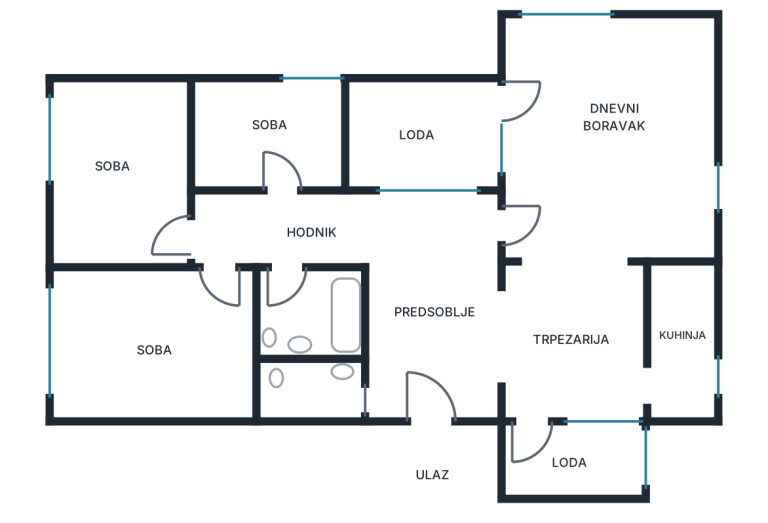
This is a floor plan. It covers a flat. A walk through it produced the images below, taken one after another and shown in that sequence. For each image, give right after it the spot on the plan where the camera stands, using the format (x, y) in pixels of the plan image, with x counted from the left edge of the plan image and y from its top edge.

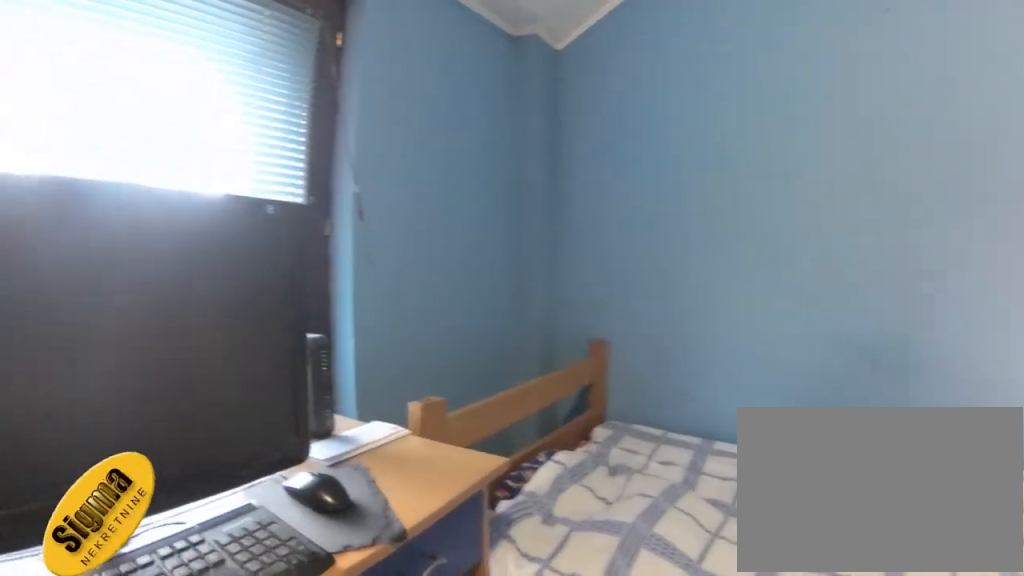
(117, 171)
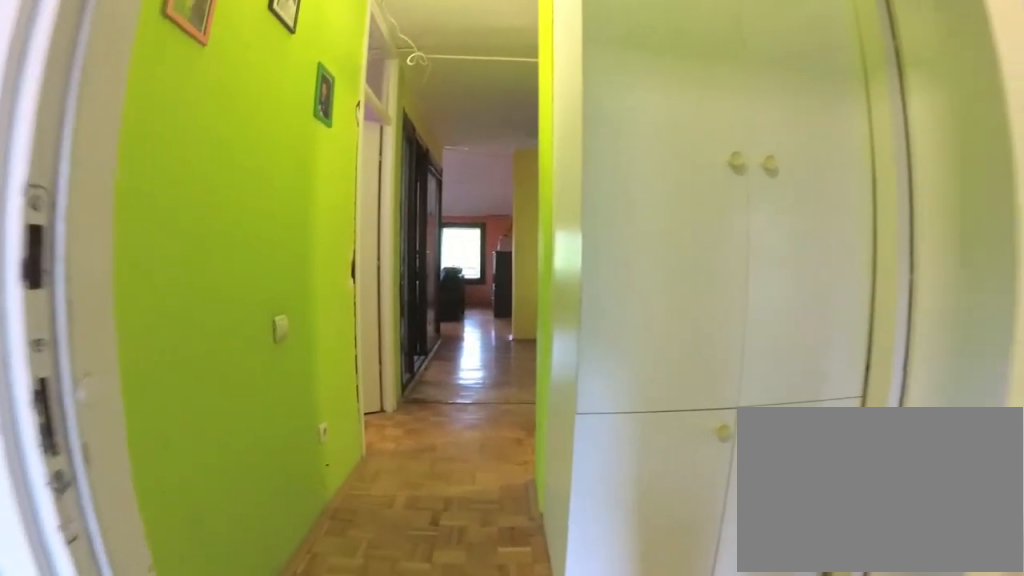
(151, 227)
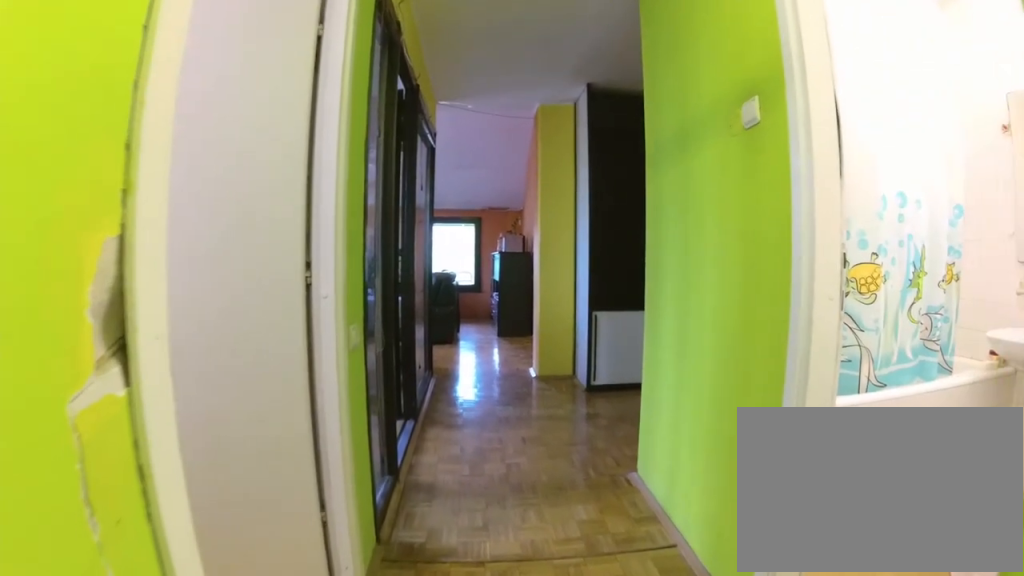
(243, 226)
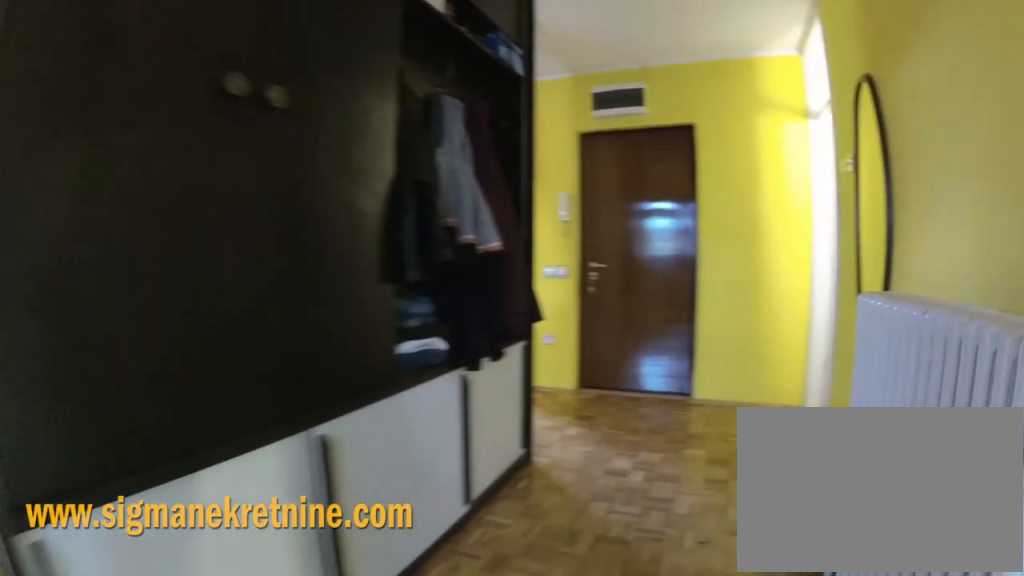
(419, 228)
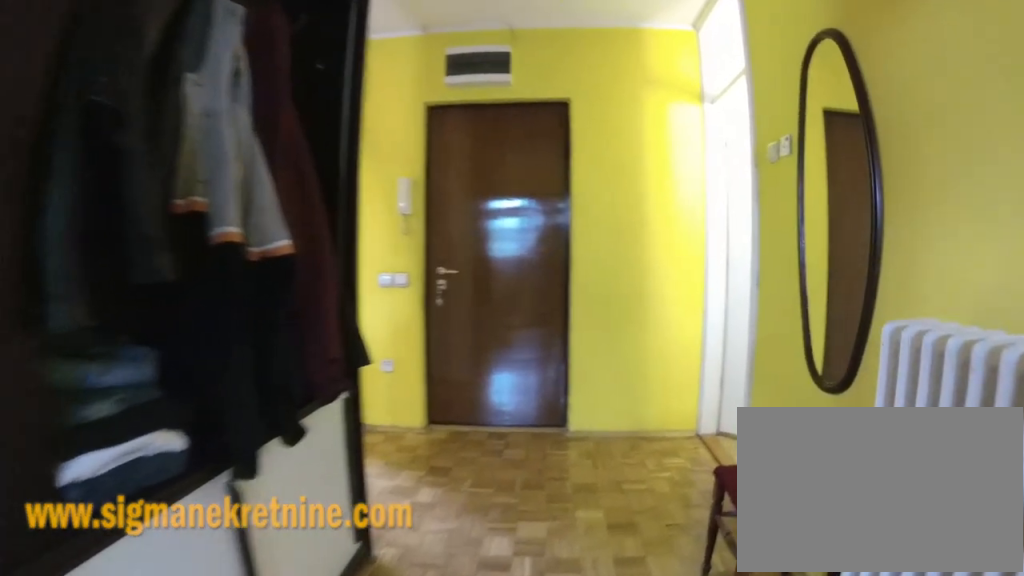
(428, 251)
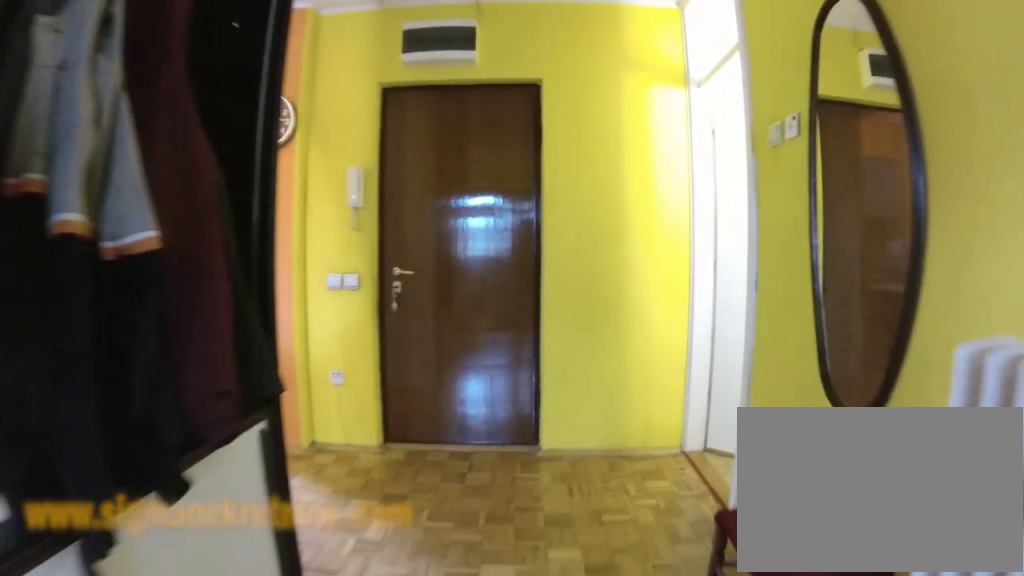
(426, 261)
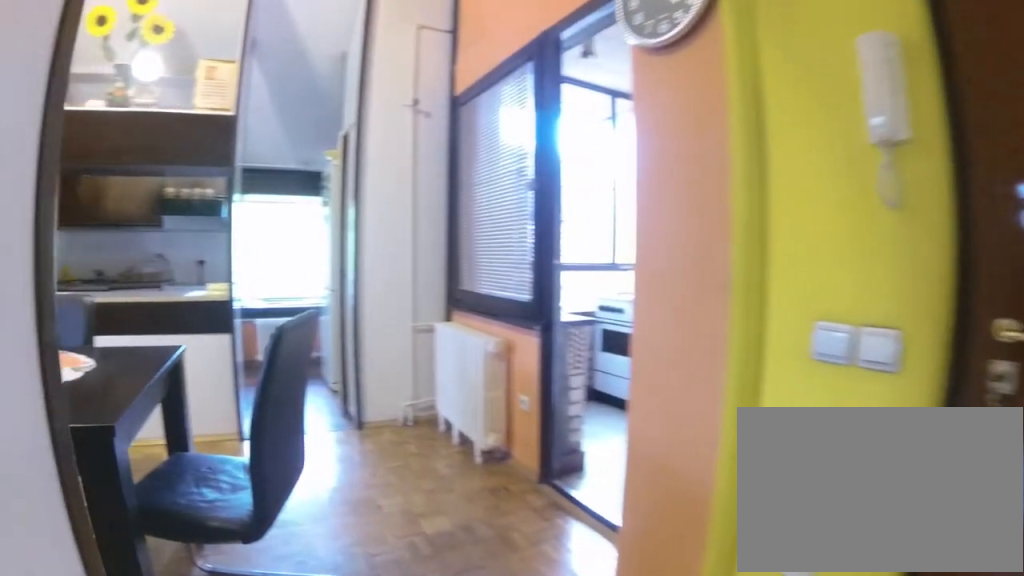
(467, 347)
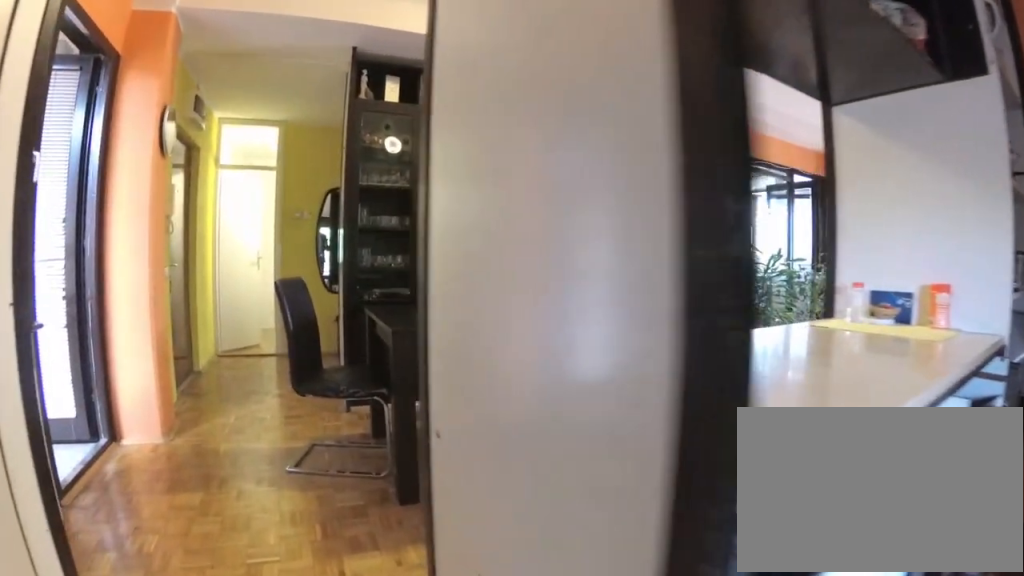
(696, 397)
